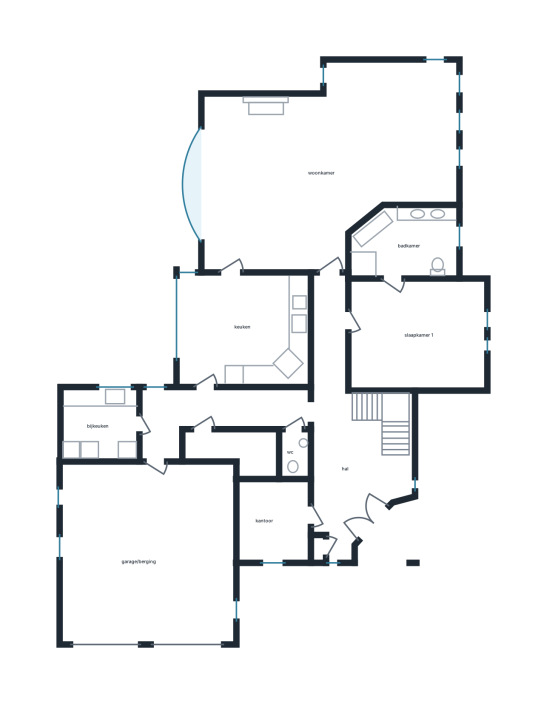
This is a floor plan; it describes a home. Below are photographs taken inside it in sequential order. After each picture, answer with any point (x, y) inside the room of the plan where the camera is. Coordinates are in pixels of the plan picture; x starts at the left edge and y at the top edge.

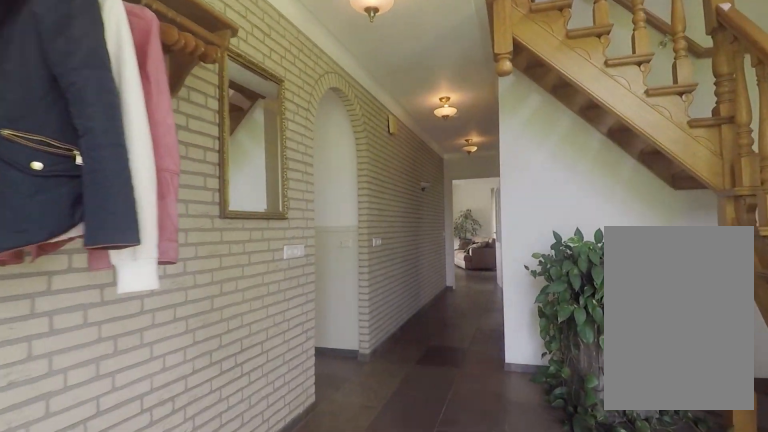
(345, 435)
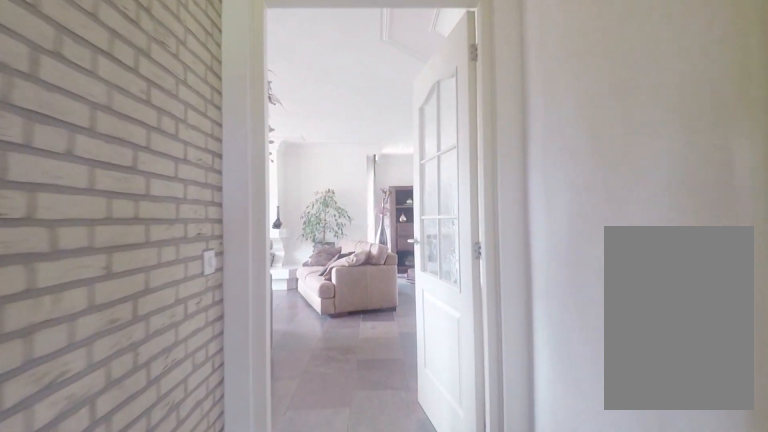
(345, 435)
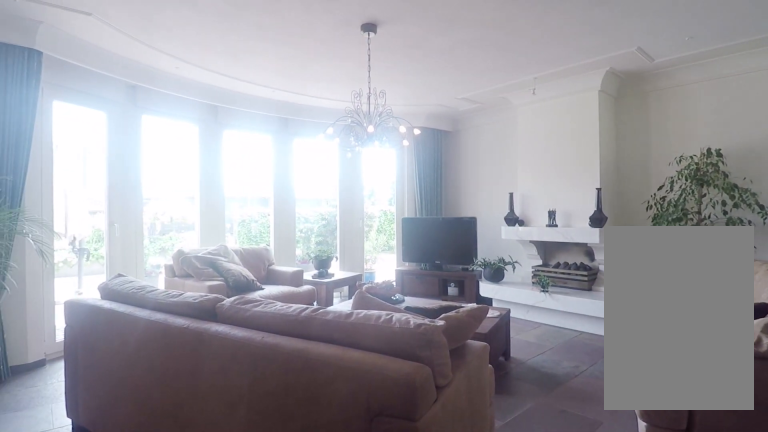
(318, 164)
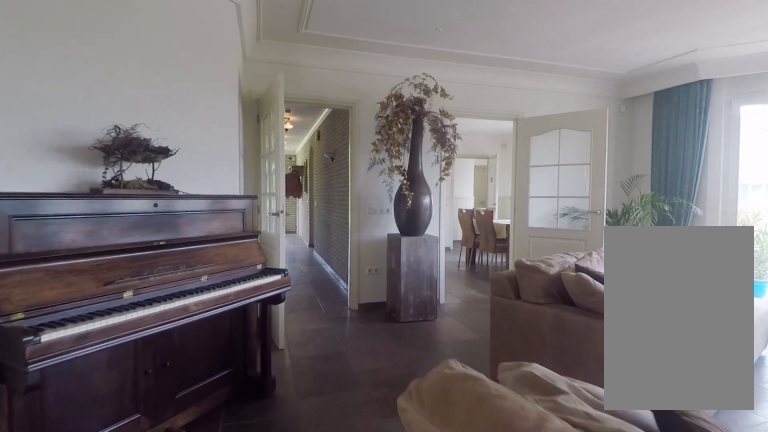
(318, 164)
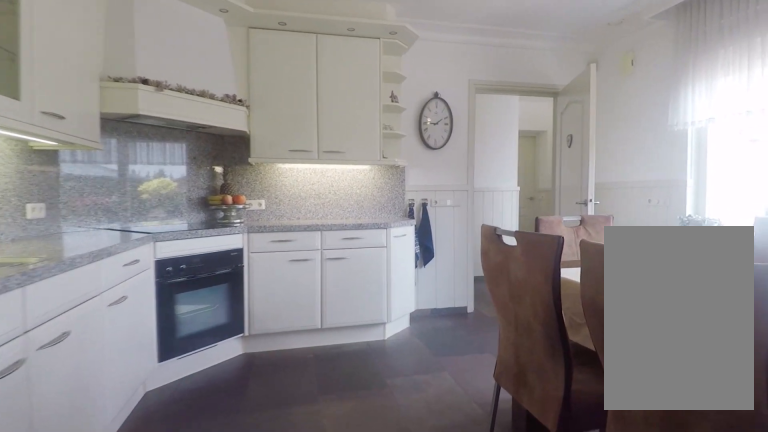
(244, 328)
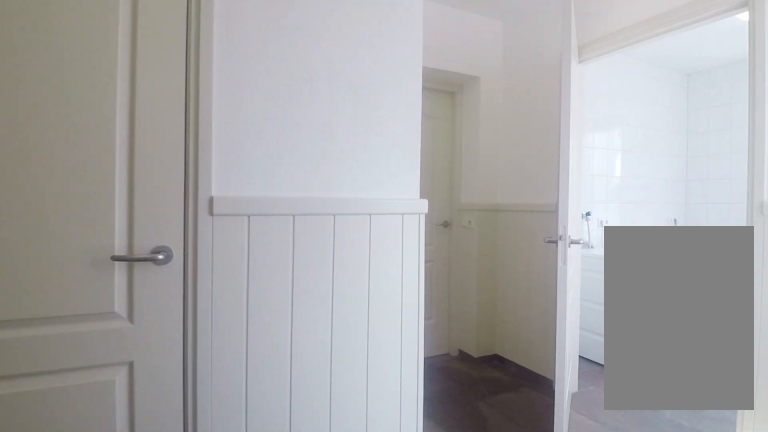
(212, 414)
